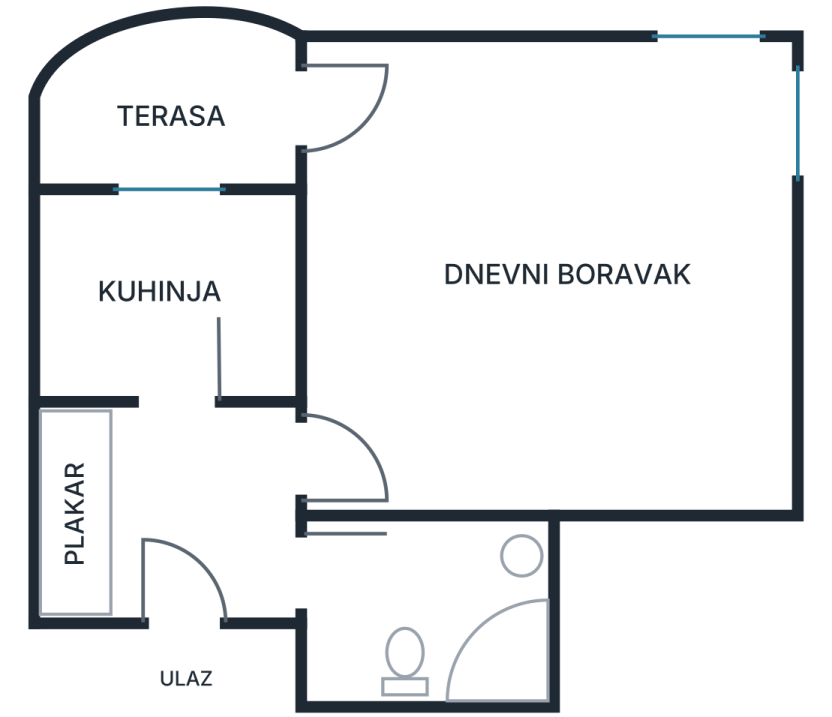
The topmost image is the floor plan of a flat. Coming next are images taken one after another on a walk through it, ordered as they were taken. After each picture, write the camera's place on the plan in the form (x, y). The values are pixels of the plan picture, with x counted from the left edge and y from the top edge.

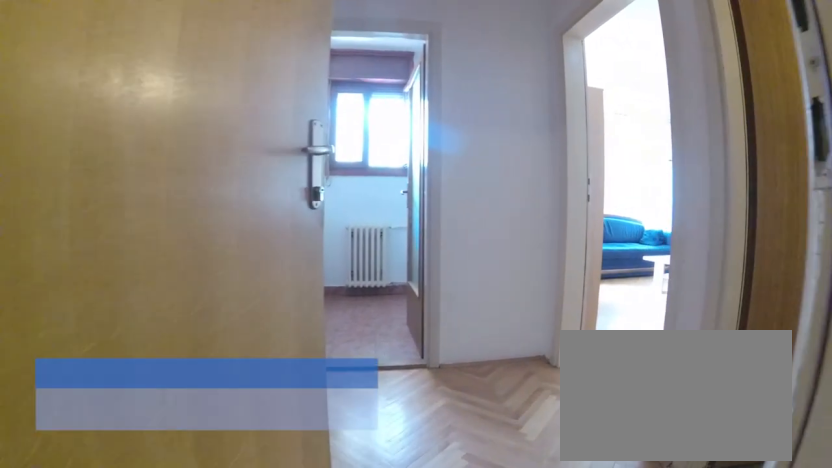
(189, 621)
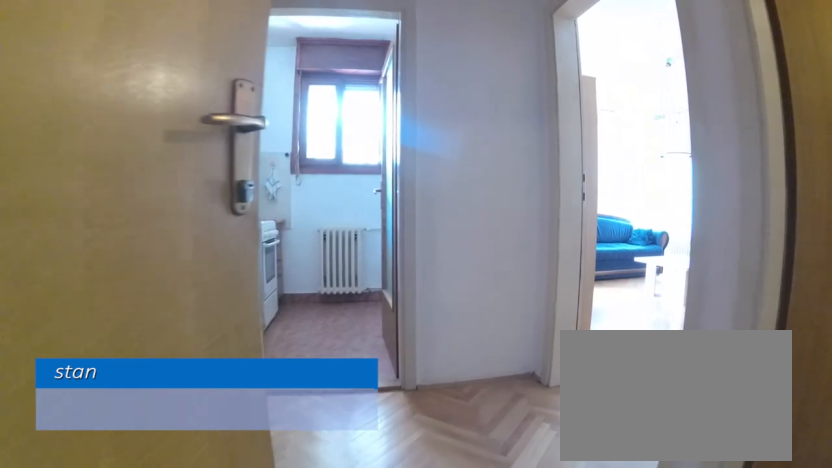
(192, 609)
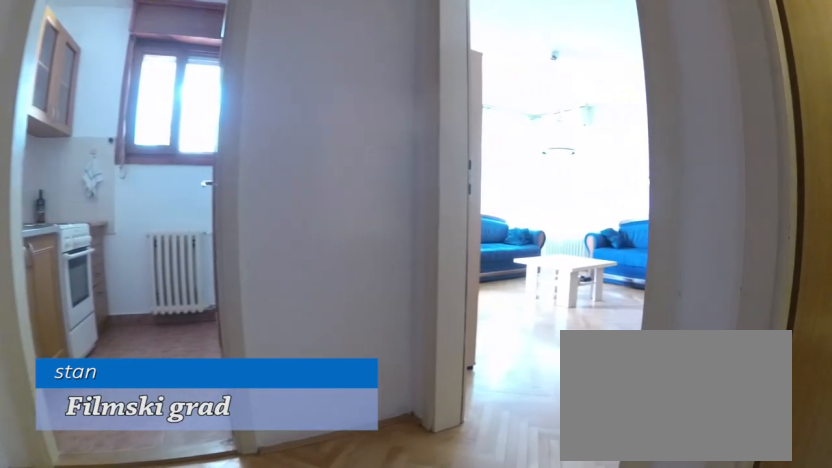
(205, 568)
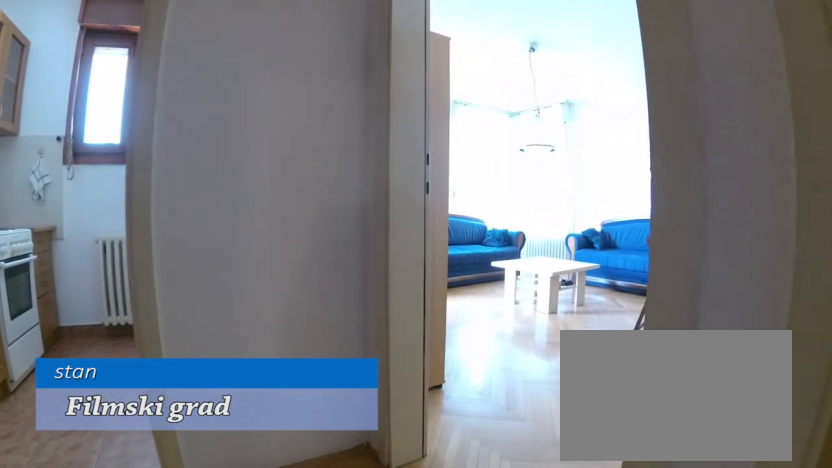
(216, 548)
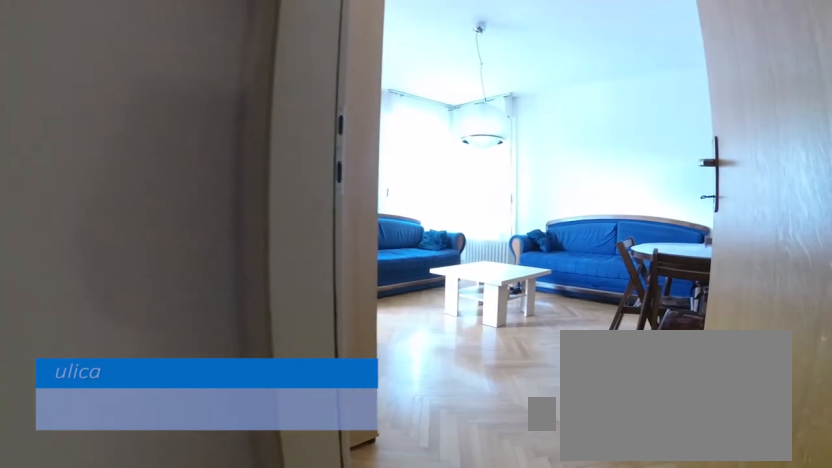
(250, 513)
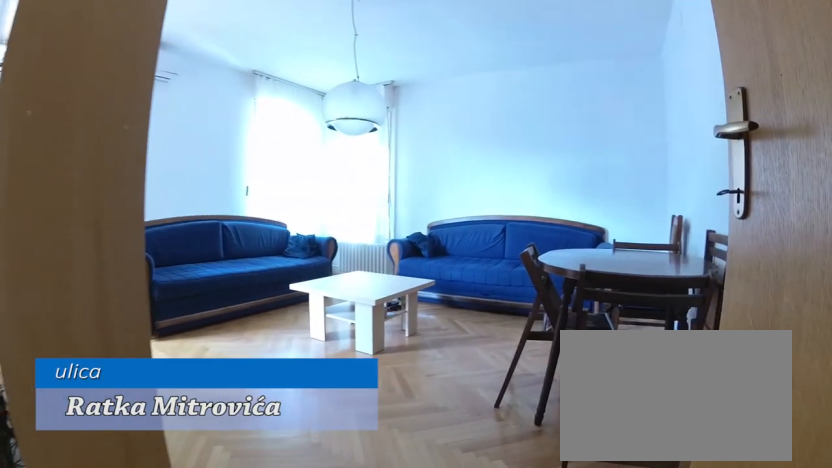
(295, 486)
